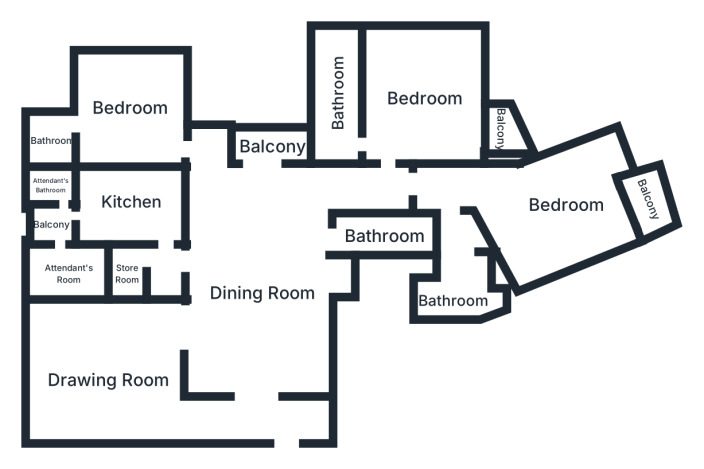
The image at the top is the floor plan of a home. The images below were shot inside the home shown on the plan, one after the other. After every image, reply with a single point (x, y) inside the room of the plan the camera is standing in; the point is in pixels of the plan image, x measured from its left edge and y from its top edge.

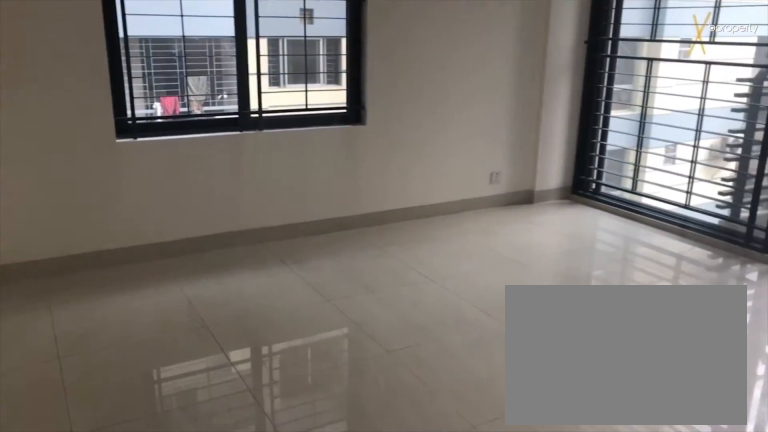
(425, 101)
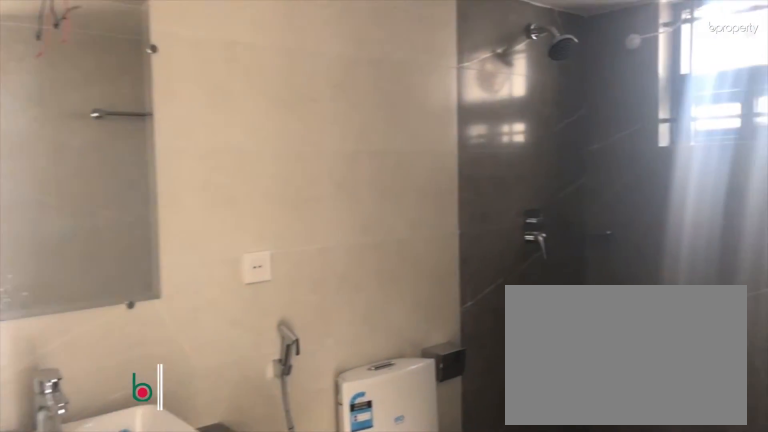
(339, 91)
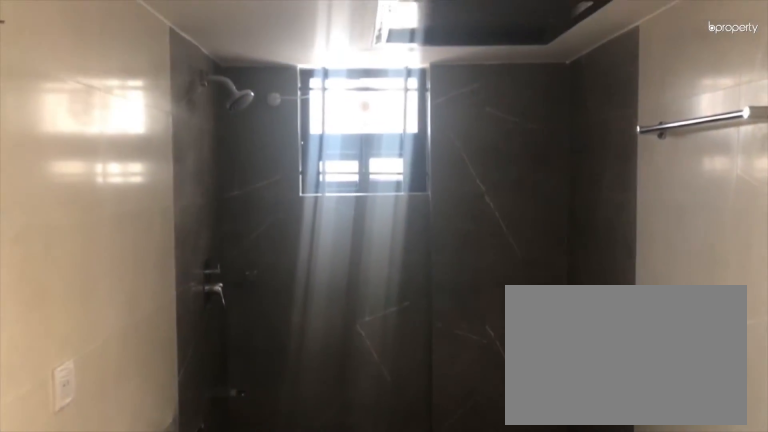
(339, 91)
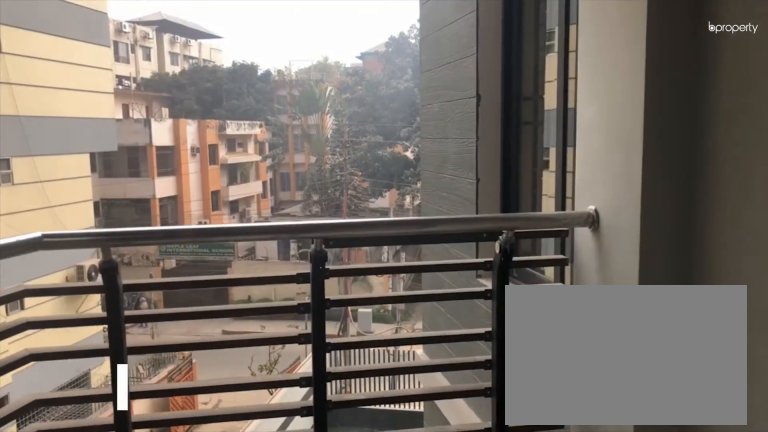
(500, 126)
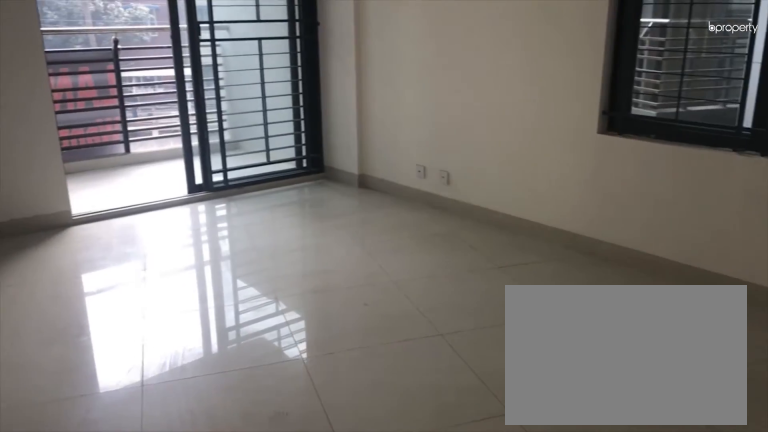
(565, 205)
